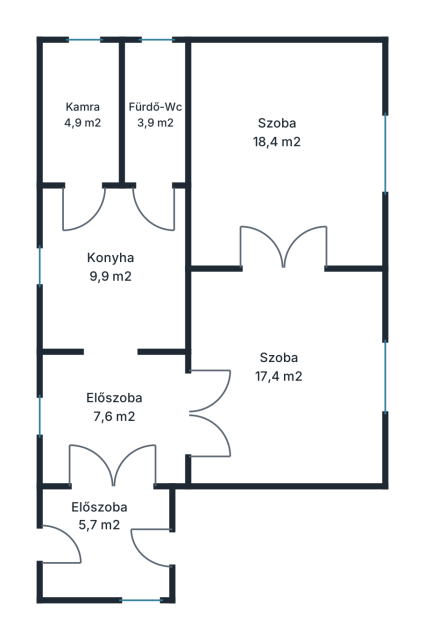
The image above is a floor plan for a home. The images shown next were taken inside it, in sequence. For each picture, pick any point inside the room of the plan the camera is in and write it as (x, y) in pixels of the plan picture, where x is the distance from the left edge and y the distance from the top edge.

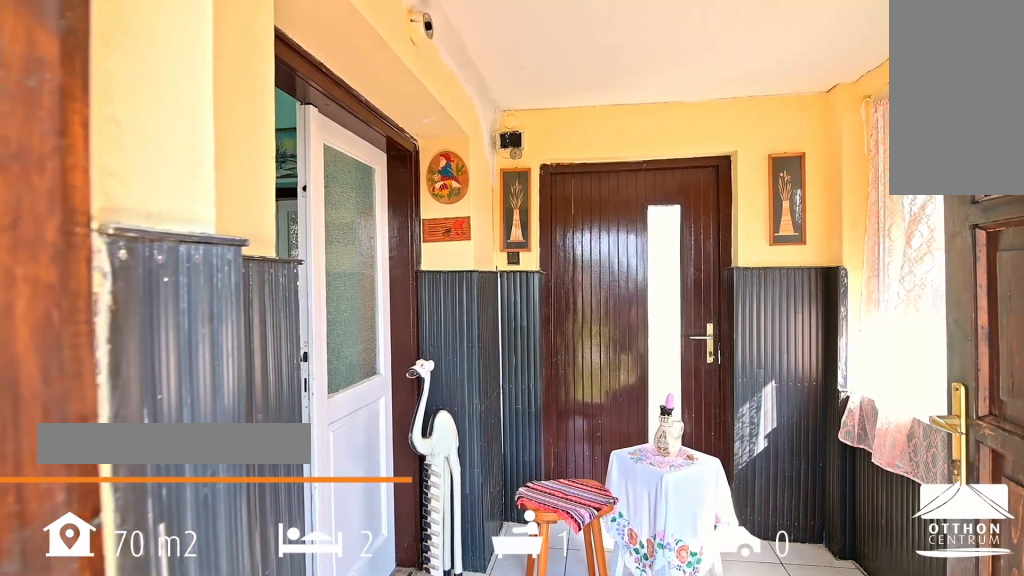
(104, 543)
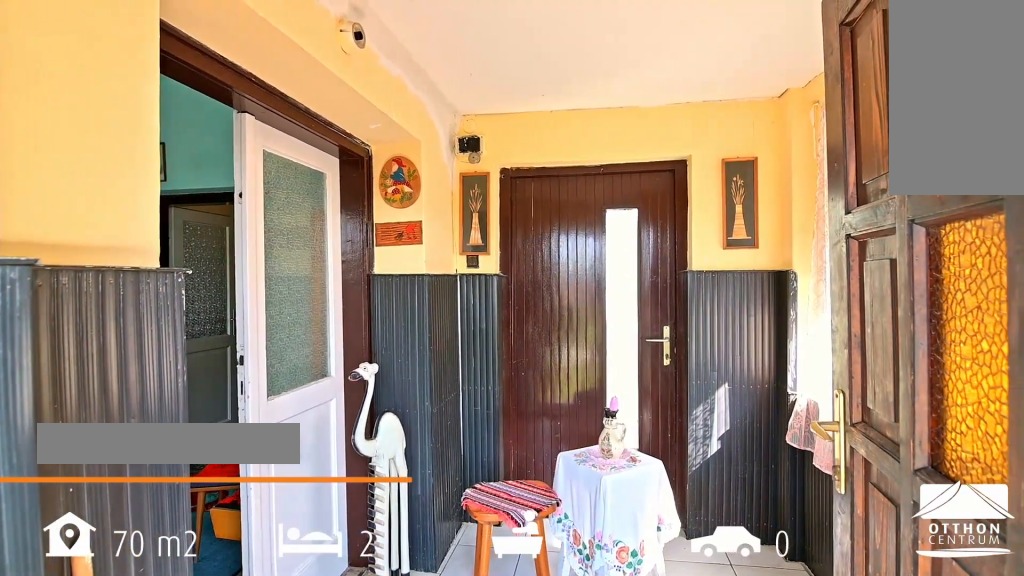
(104, 544)
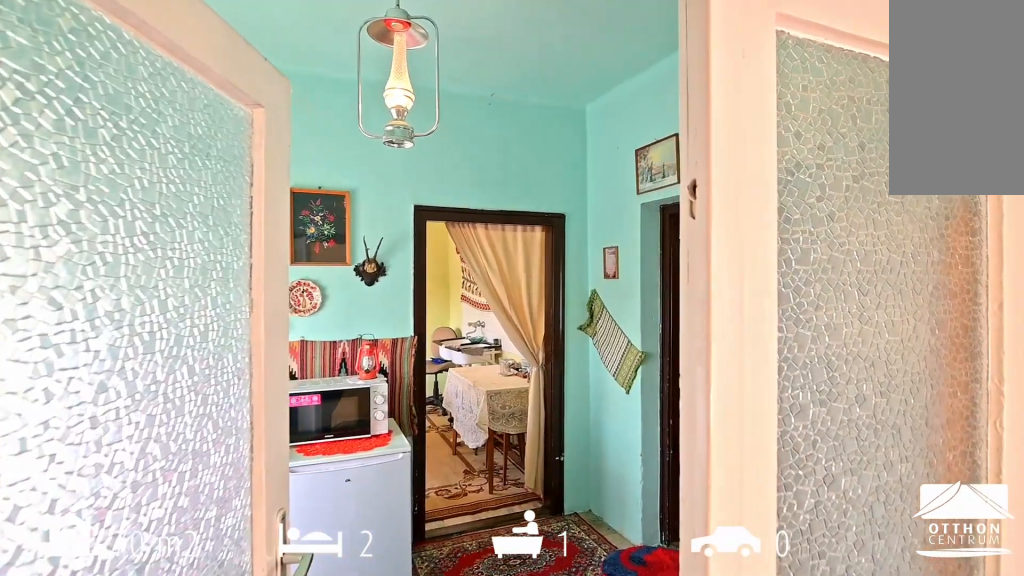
(116, 426)
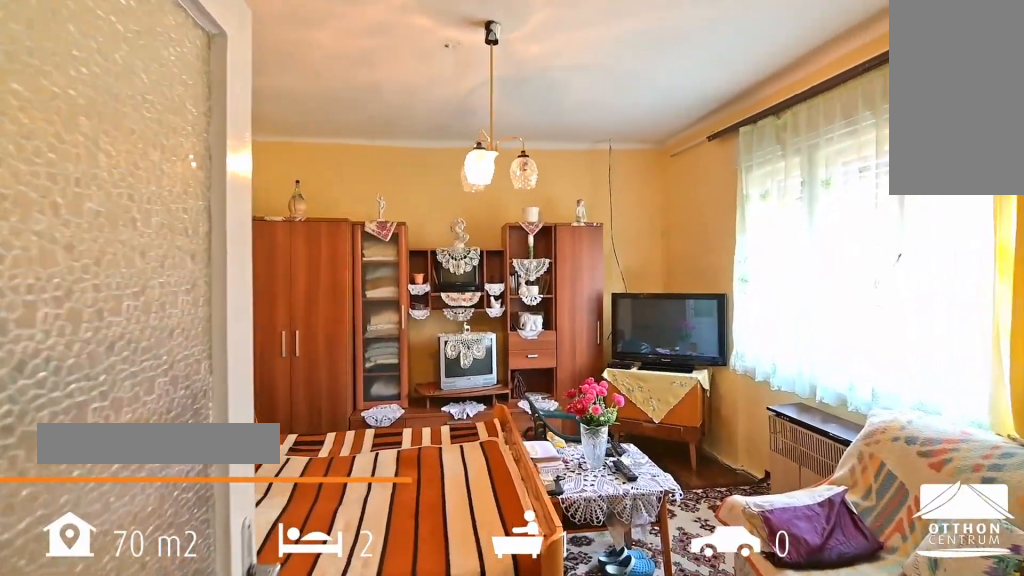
(287, 152)
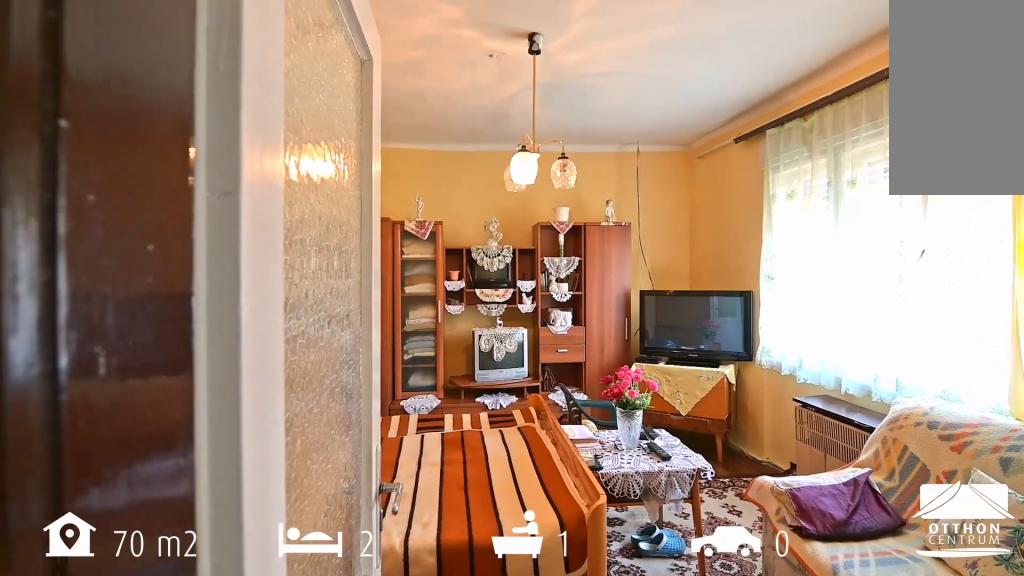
(287, 152)
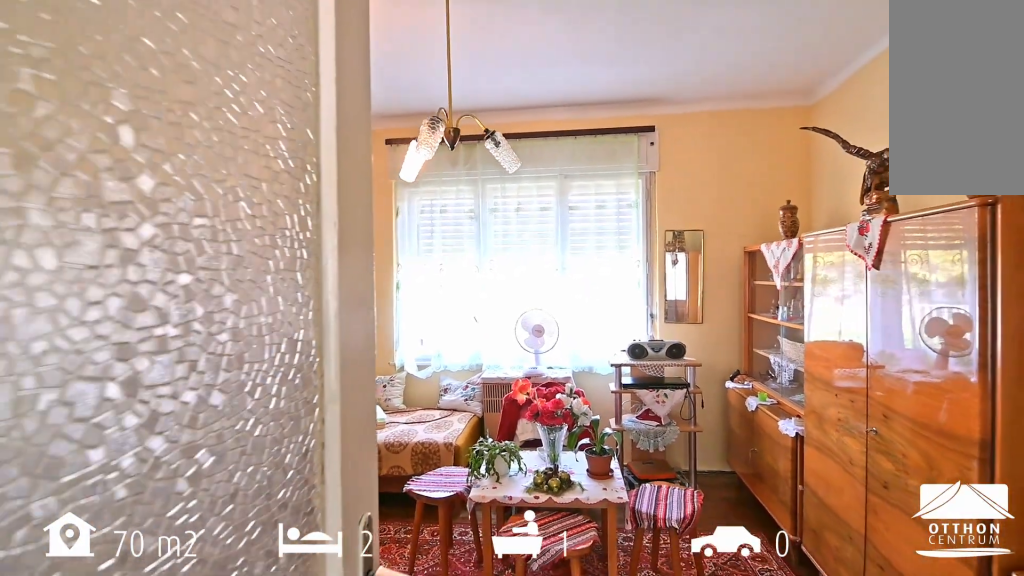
(287, 373)
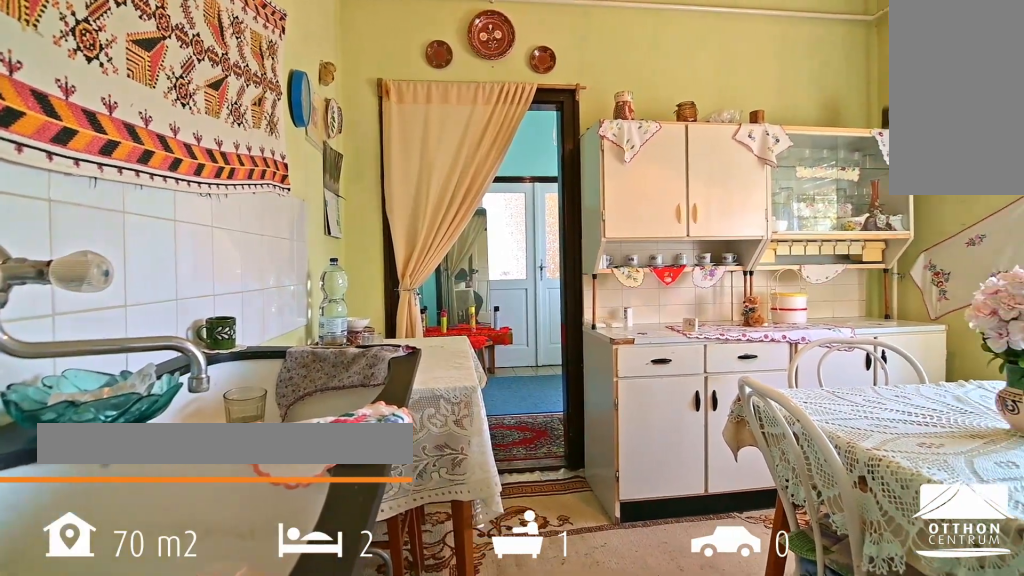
(116, 270)
